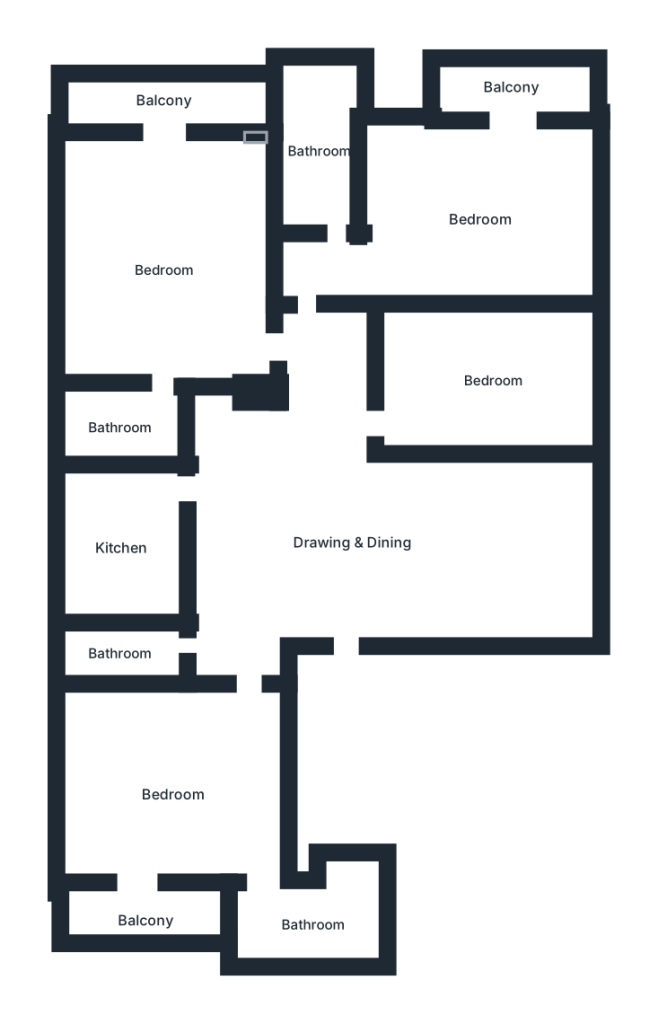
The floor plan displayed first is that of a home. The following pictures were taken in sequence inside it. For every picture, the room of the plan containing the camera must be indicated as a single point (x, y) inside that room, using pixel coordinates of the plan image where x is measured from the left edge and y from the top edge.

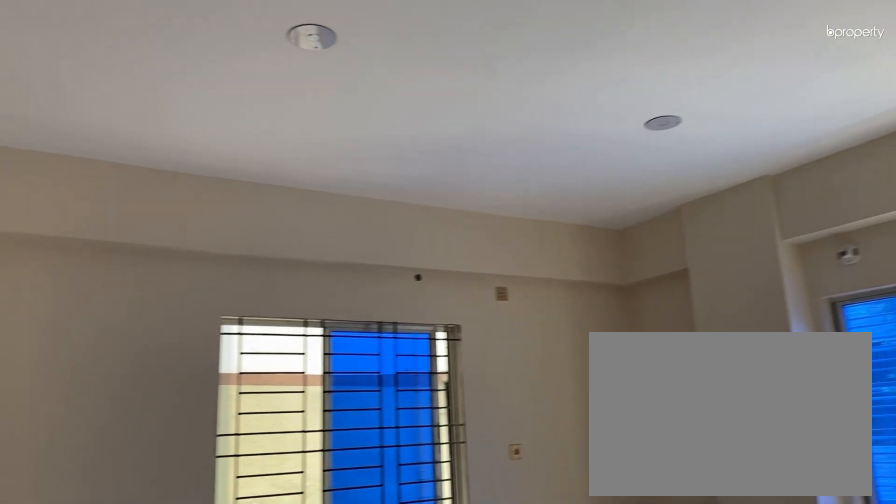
(164, 270)
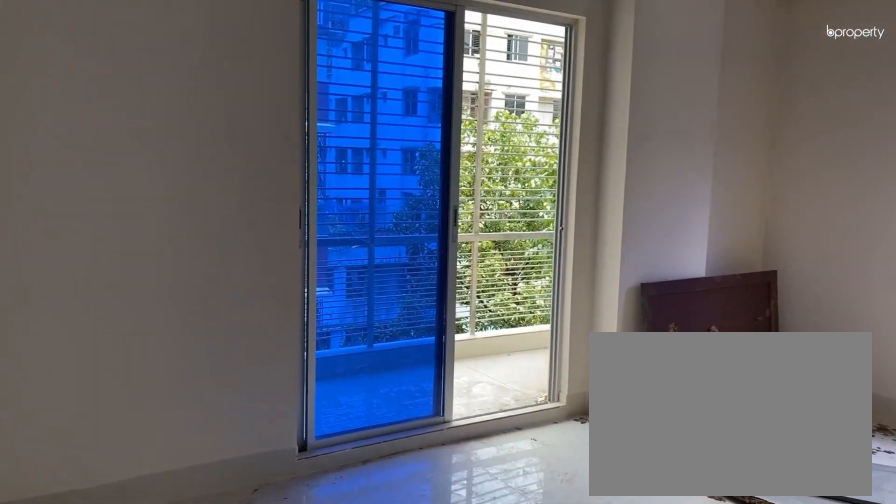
(484, 220)
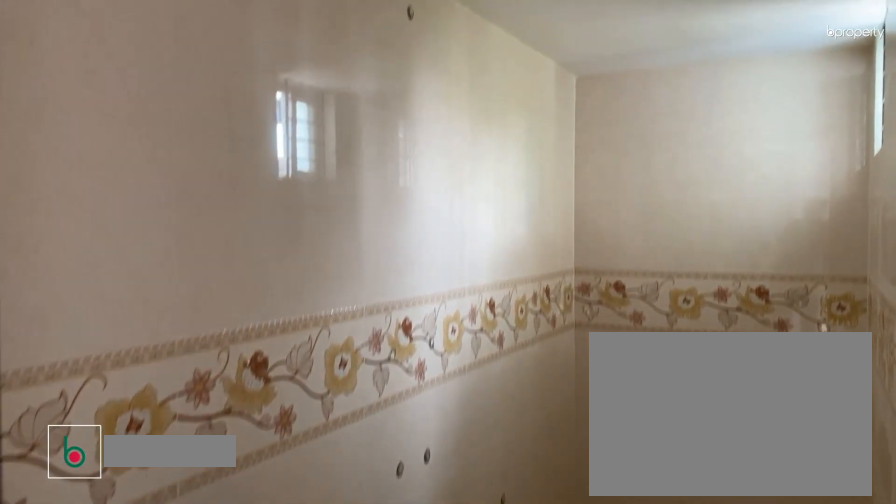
(322, 152)
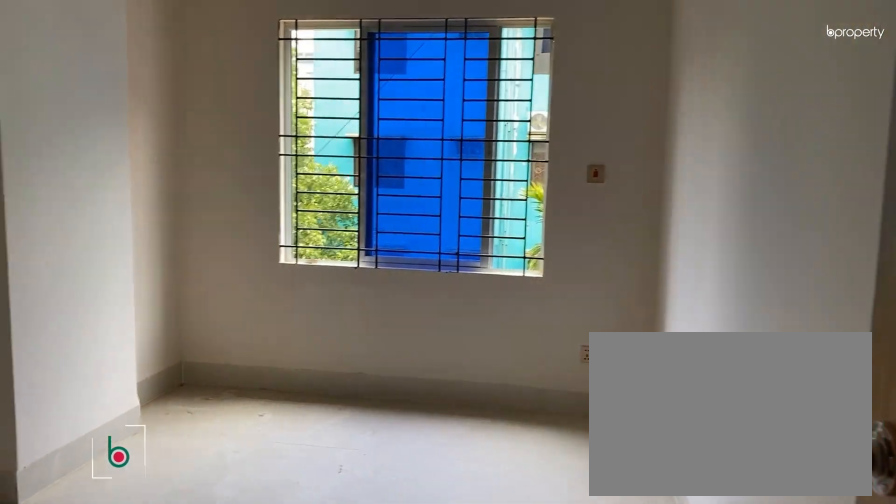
(490, 380)
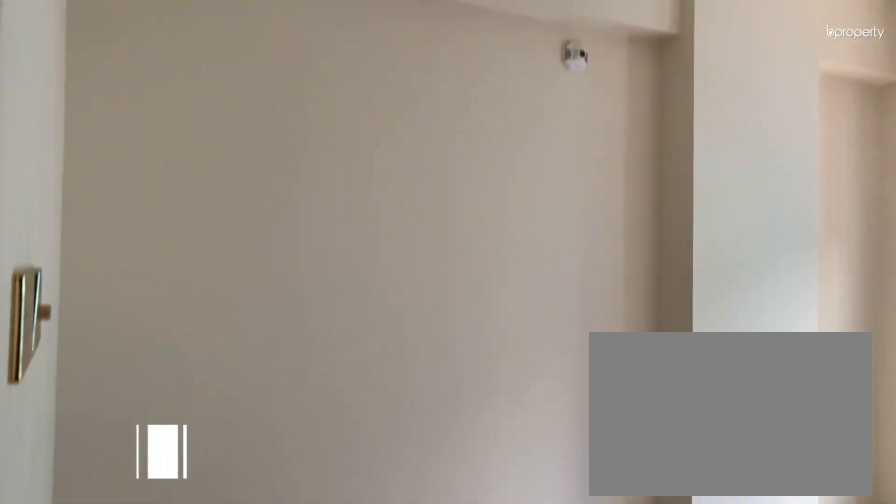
(490, 380)
